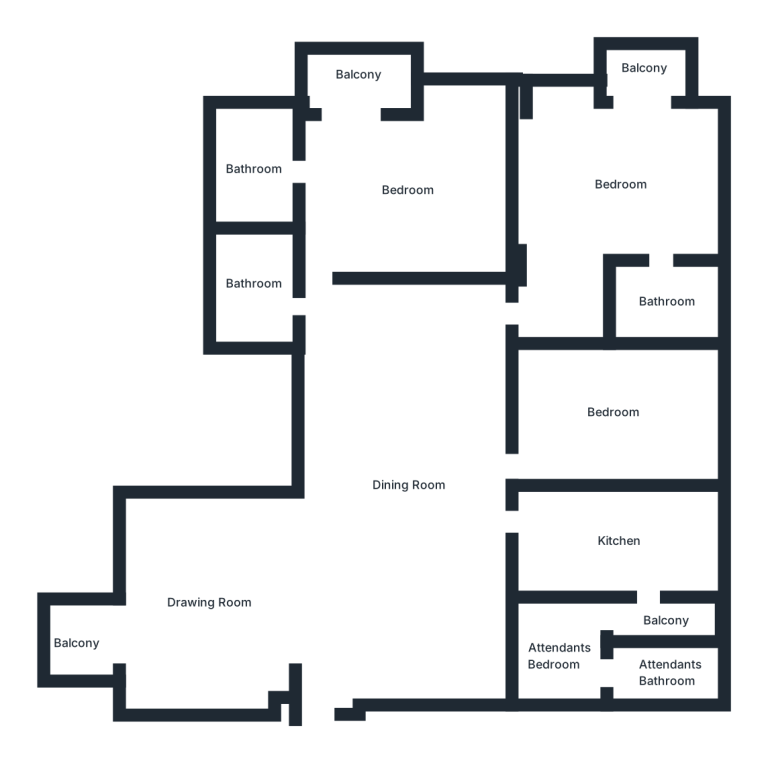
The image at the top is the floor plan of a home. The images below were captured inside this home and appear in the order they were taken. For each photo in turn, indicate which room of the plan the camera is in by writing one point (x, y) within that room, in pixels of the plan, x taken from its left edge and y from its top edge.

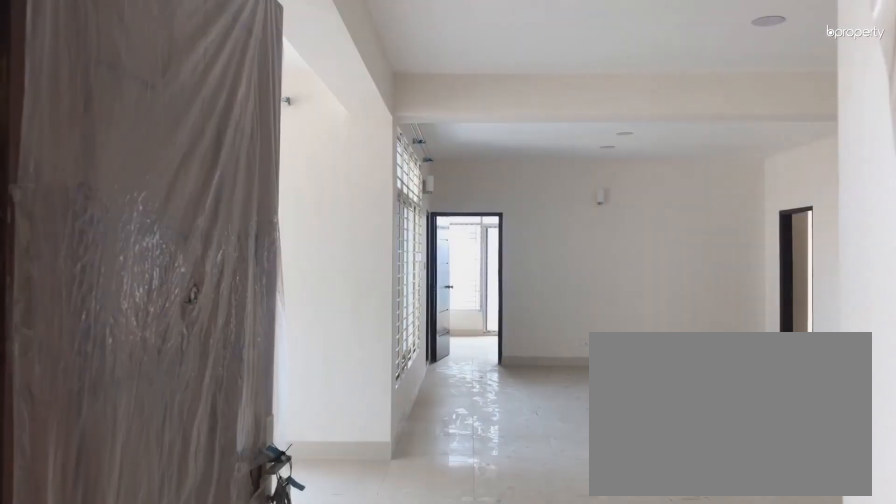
(334, 653)
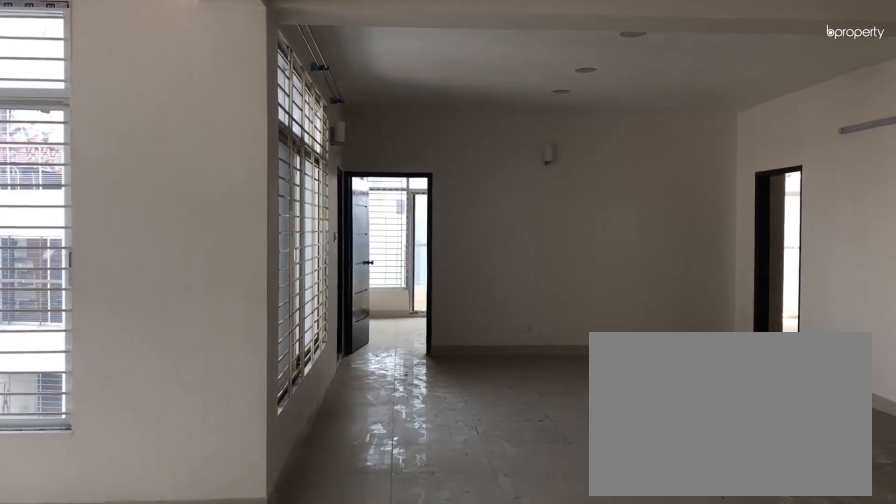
(334, 653)
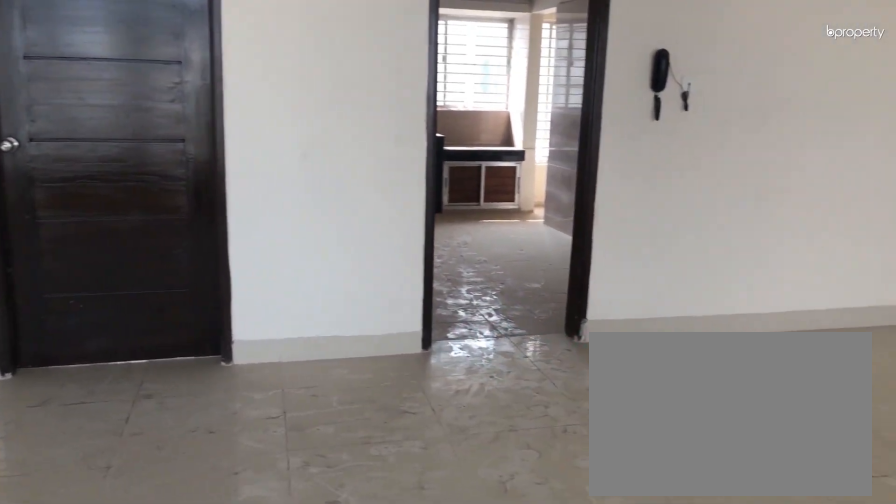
(407, 485)
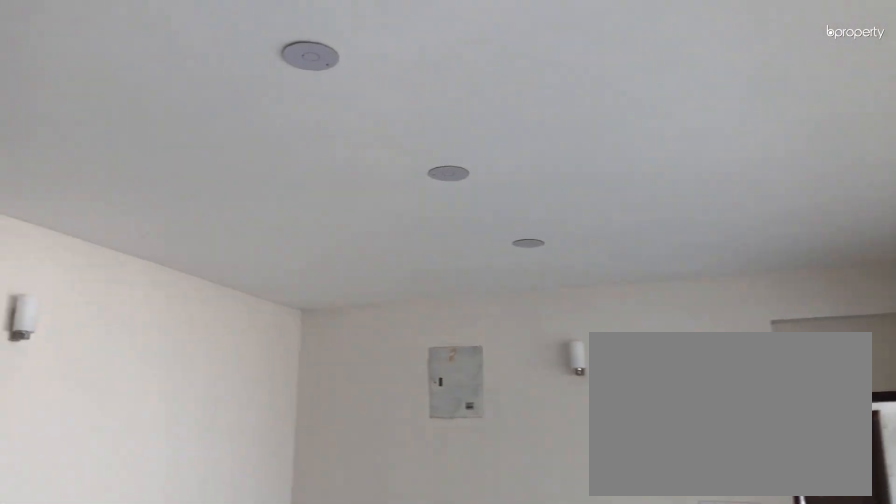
(407, 485)
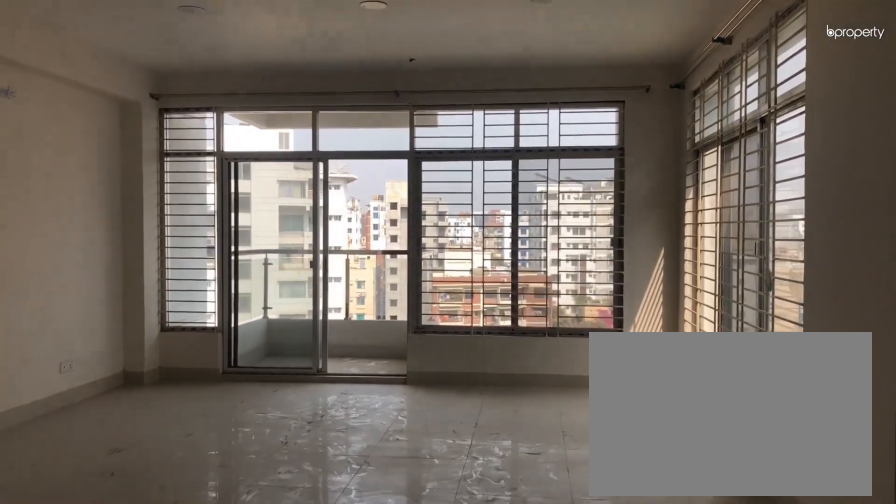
(275, 600)
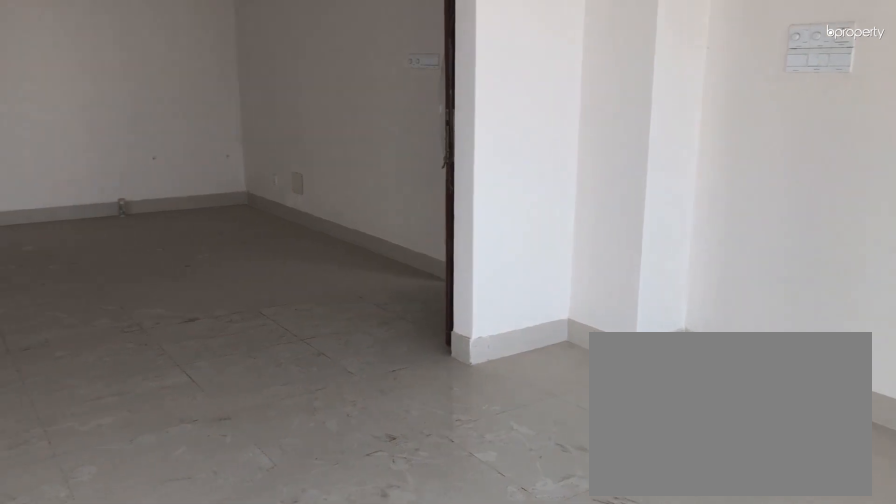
(197, 603)
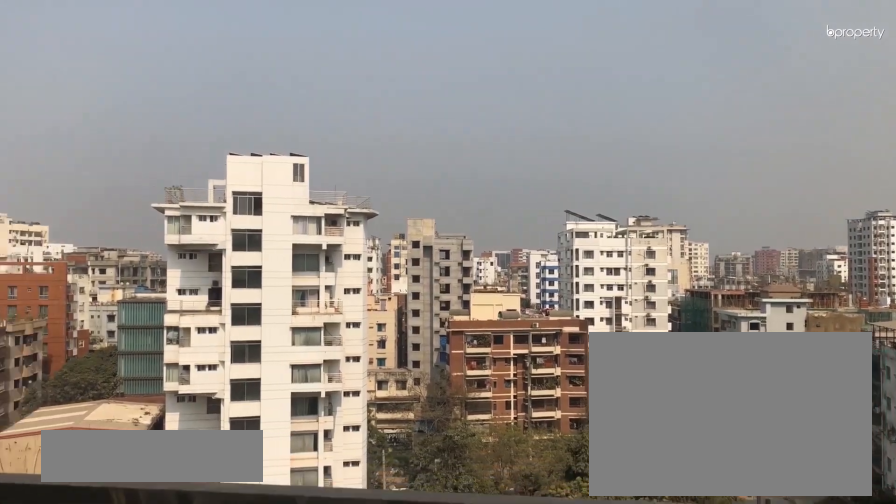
(70, 644)
